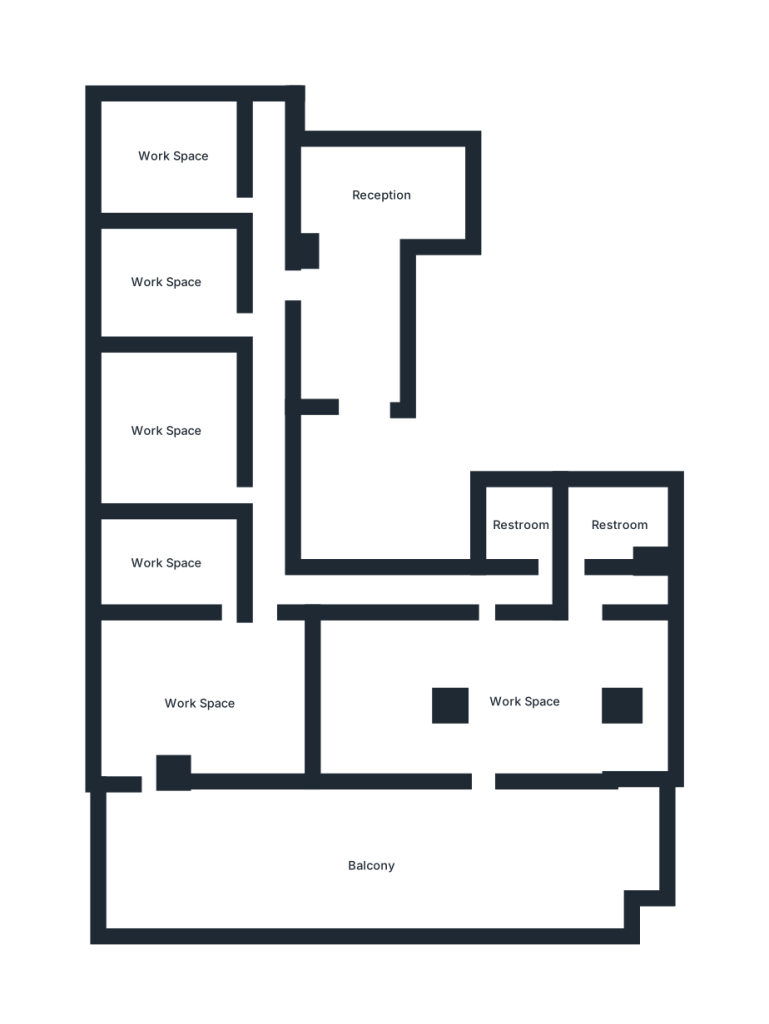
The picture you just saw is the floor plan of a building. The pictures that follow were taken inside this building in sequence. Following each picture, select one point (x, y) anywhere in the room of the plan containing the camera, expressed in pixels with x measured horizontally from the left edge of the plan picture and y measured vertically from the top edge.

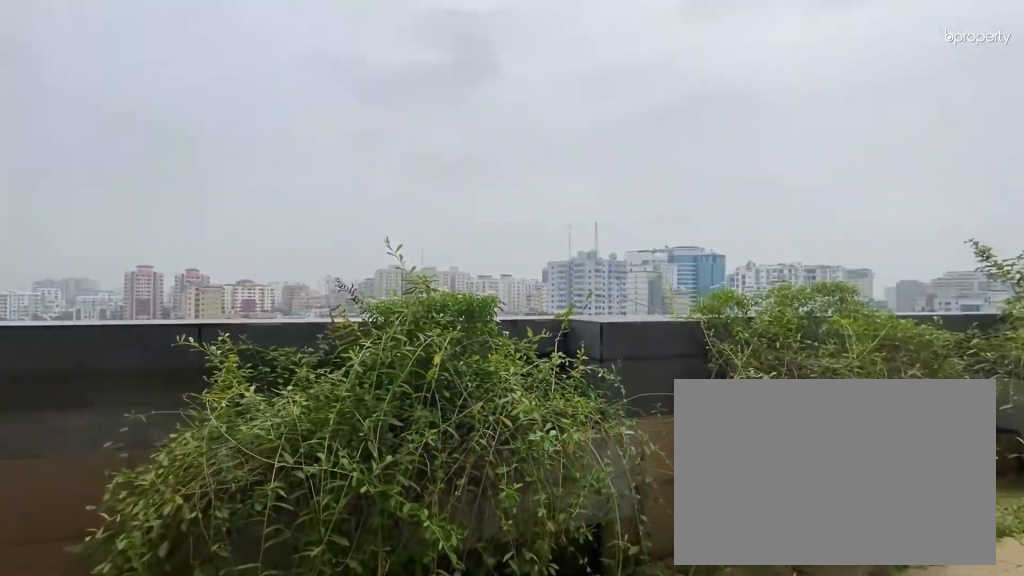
(449, 875)
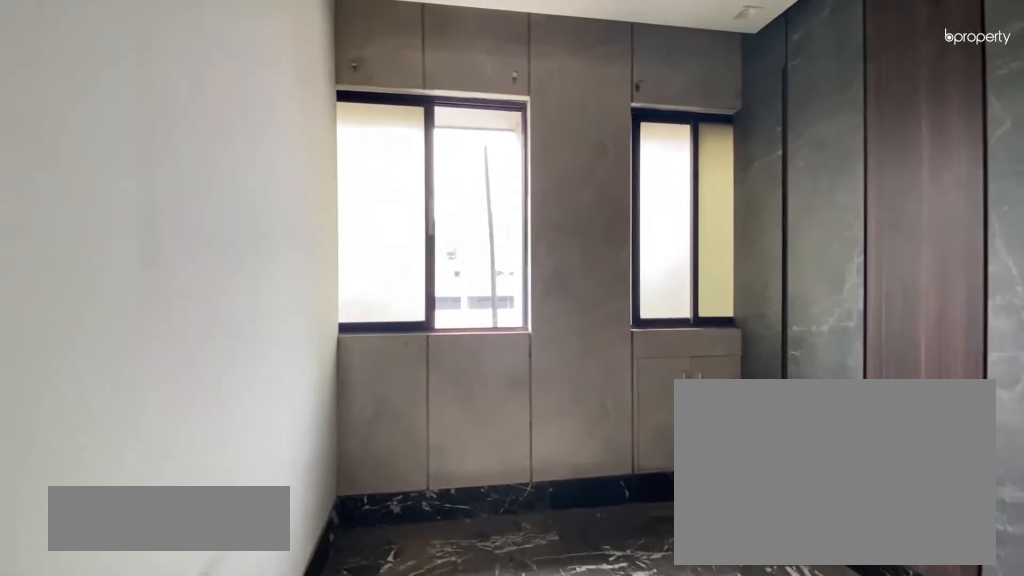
(165, 563)
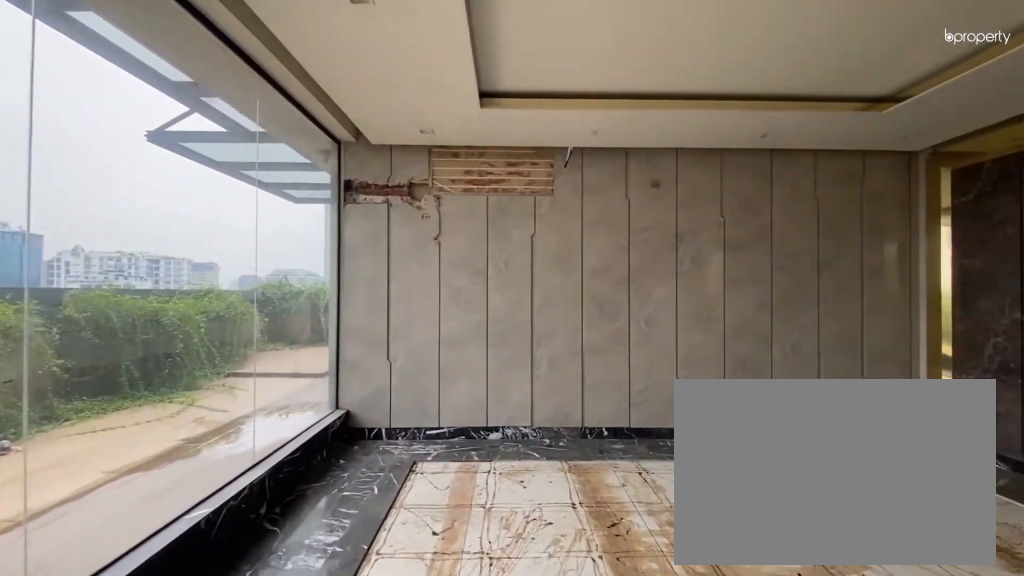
(502, 694)
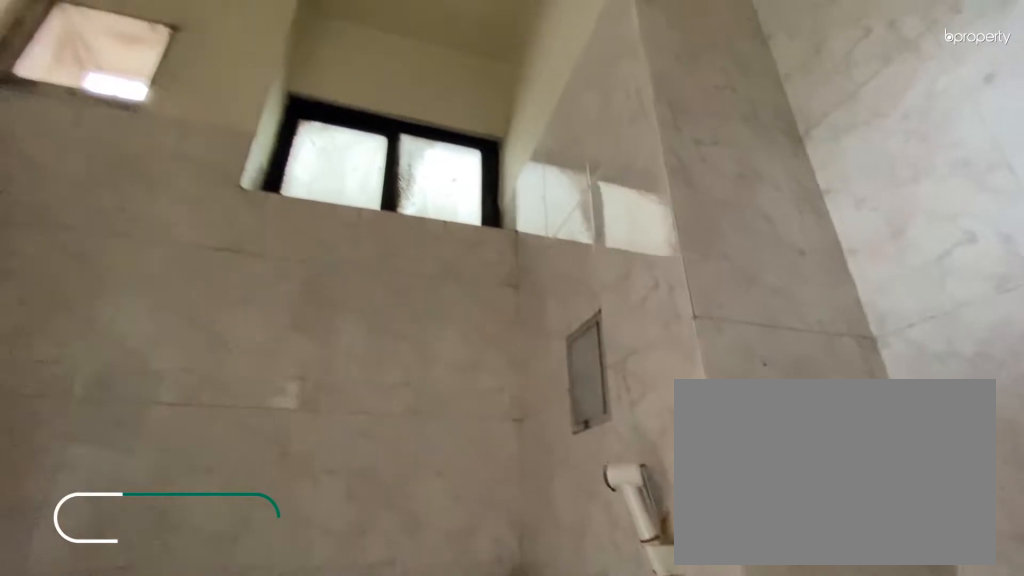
(610, 528)
